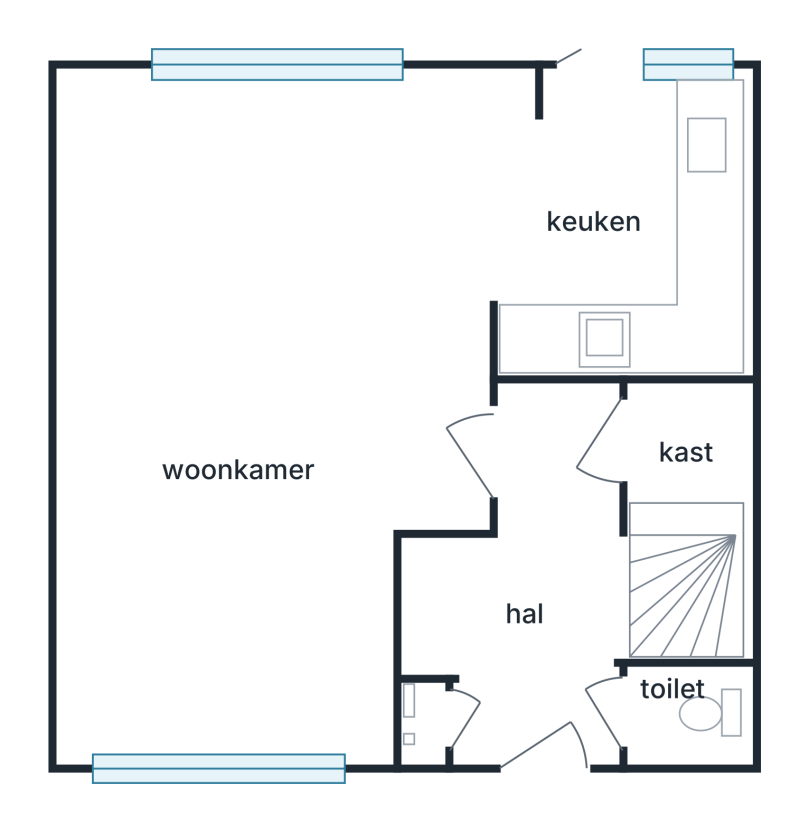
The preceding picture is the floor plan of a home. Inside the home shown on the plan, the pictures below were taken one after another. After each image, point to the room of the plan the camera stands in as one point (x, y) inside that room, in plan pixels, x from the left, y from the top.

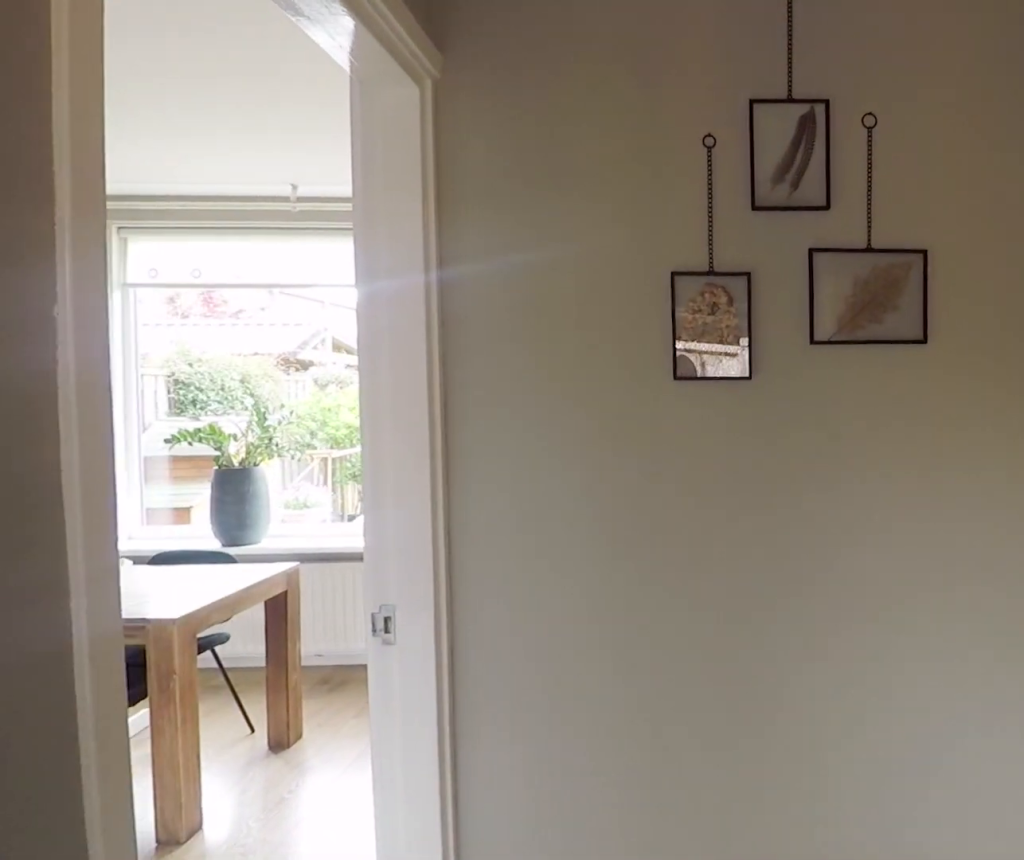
(532, 585)
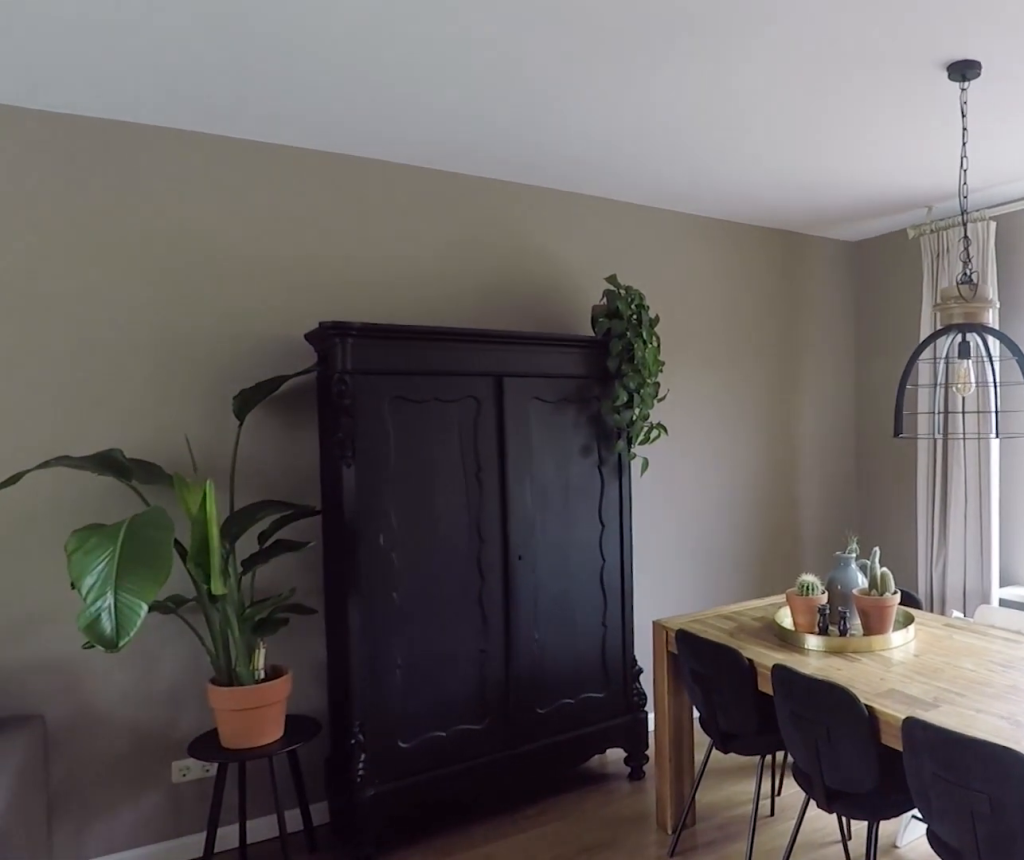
(187, 336)
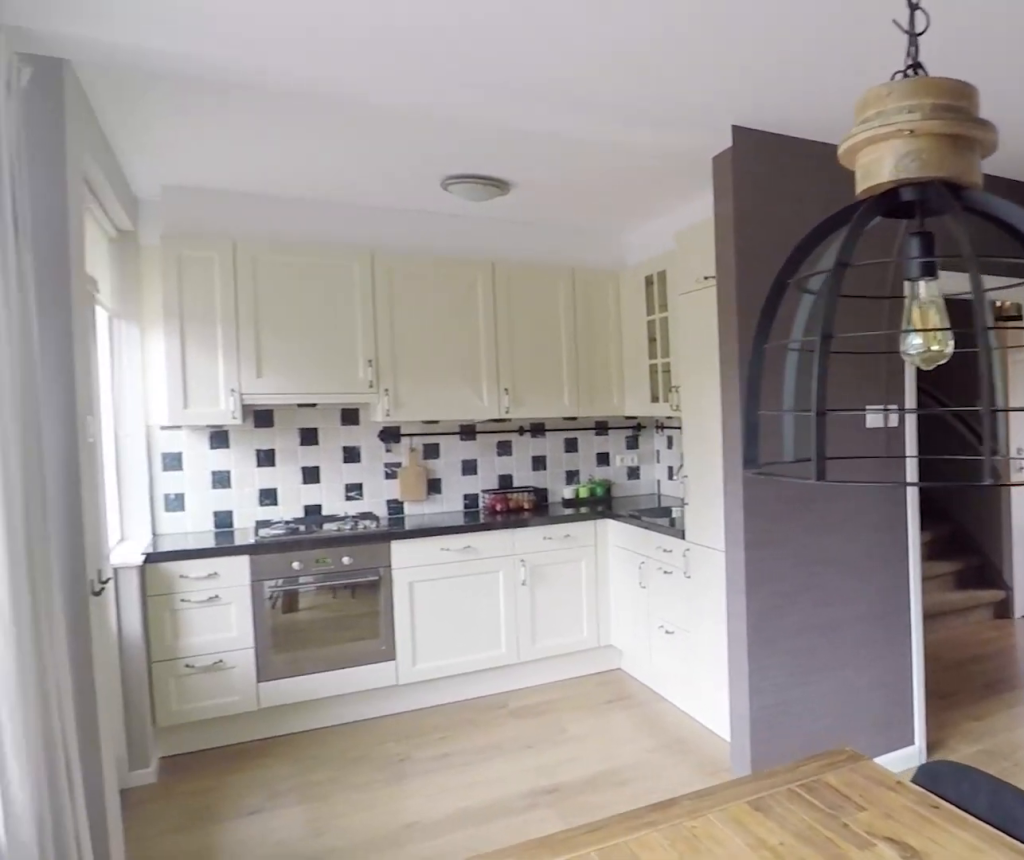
(187, 336)
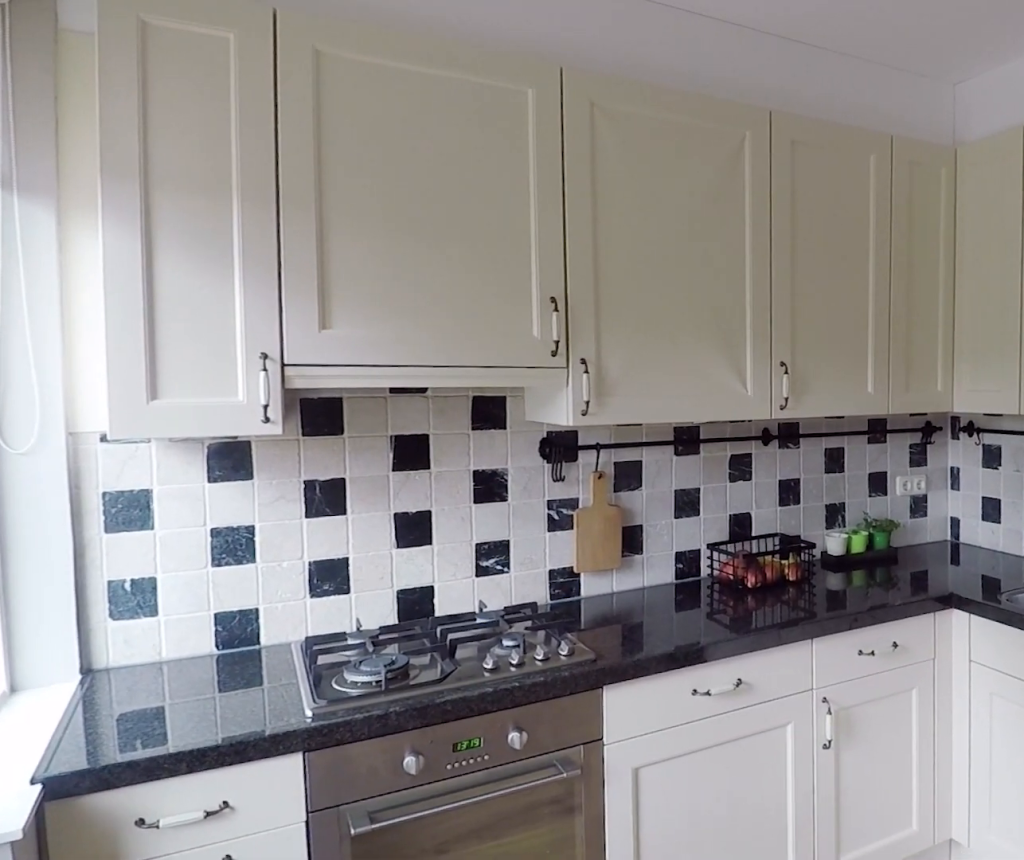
(615, 228)
